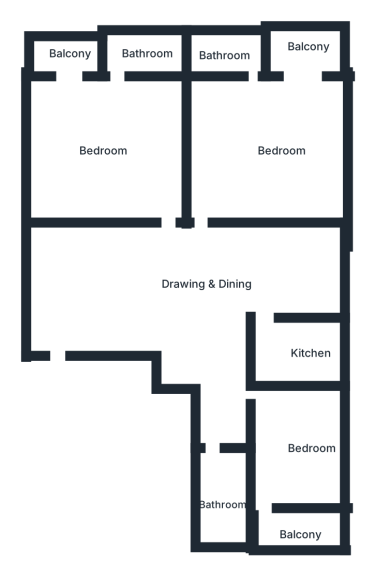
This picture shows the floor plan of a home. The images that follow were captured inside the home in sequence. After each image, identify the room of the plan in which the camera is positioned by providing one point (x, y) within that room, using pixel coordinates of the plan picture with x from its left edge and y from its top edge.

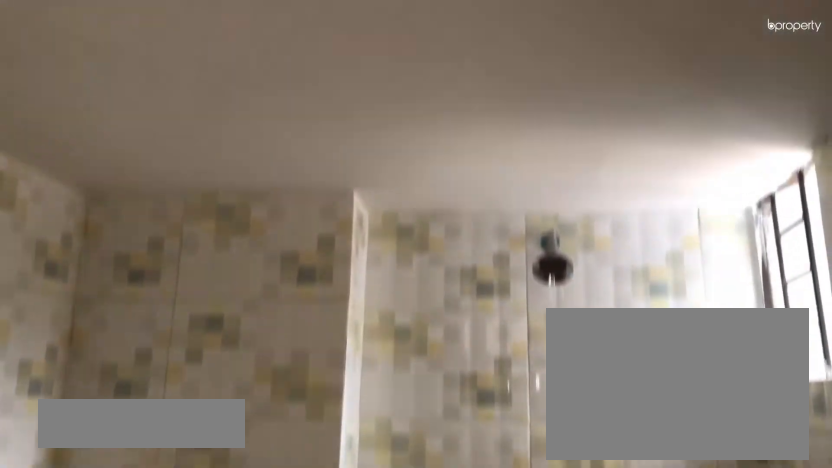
(230, 56)
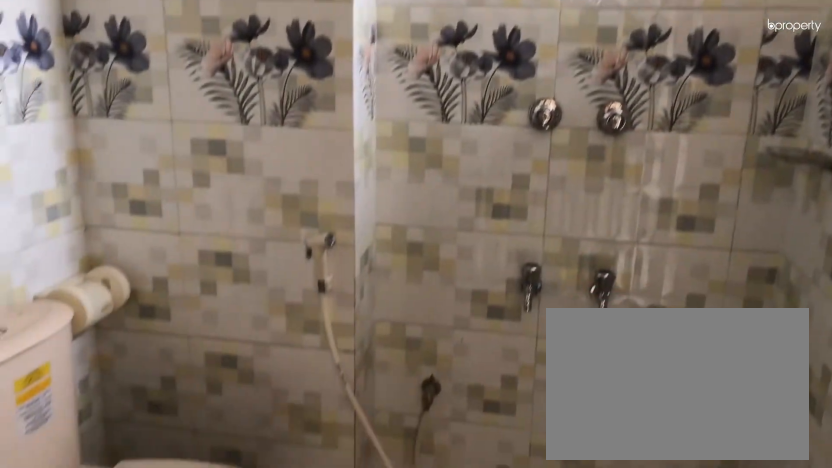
(230, 56)
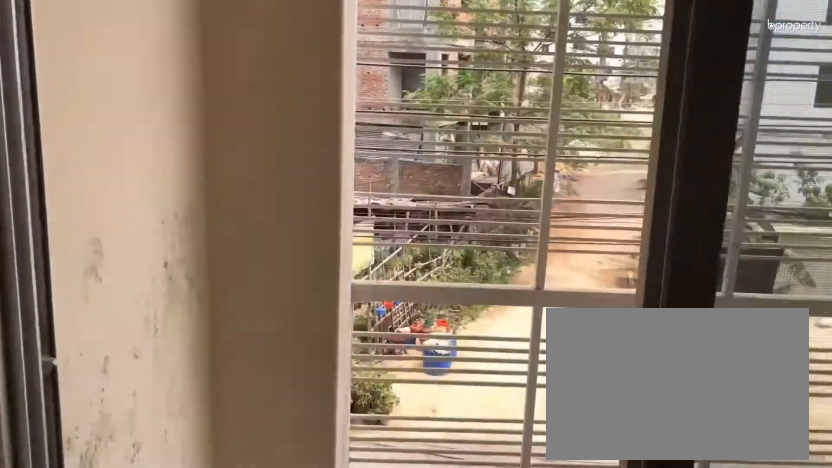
(306, 85)
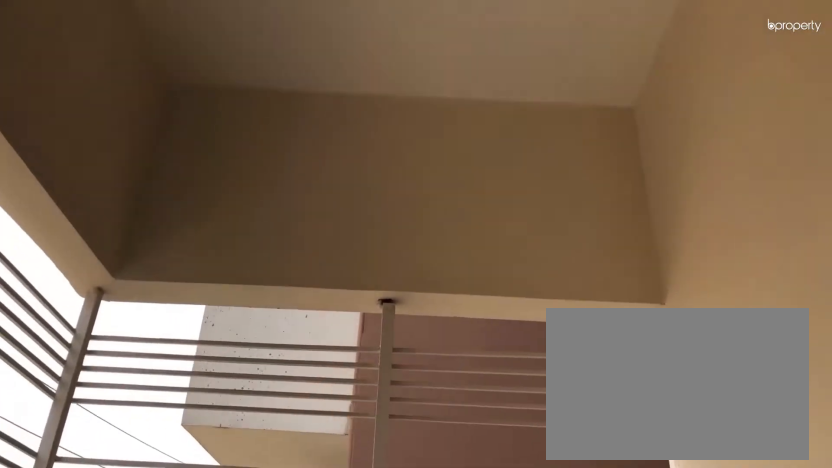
(305, 60)
